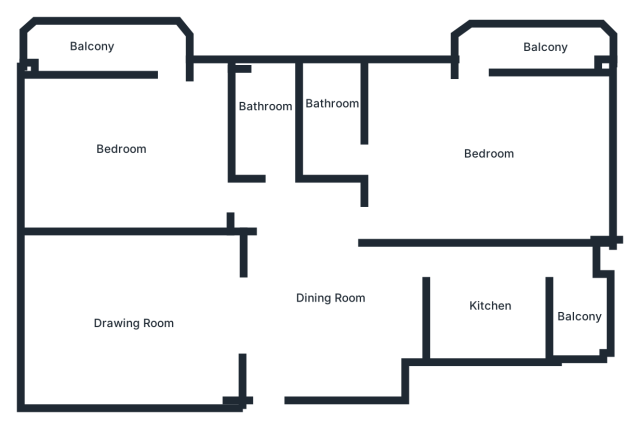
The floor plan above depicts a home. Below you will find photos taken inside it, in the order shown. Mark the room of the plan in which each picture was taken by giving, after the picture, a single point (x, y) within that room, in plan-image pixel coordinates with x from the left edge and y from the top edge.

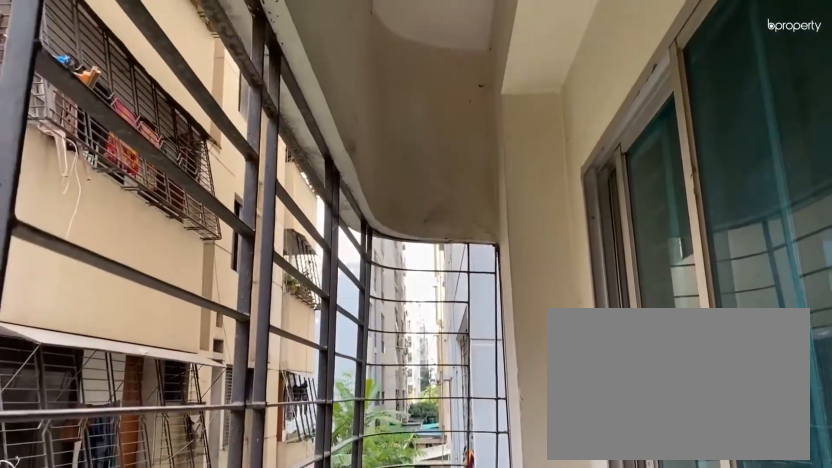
(524, 43)
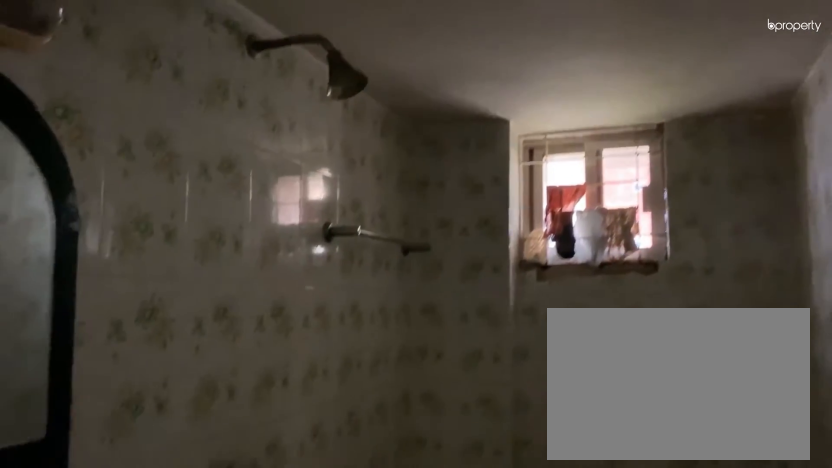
(259, 111)
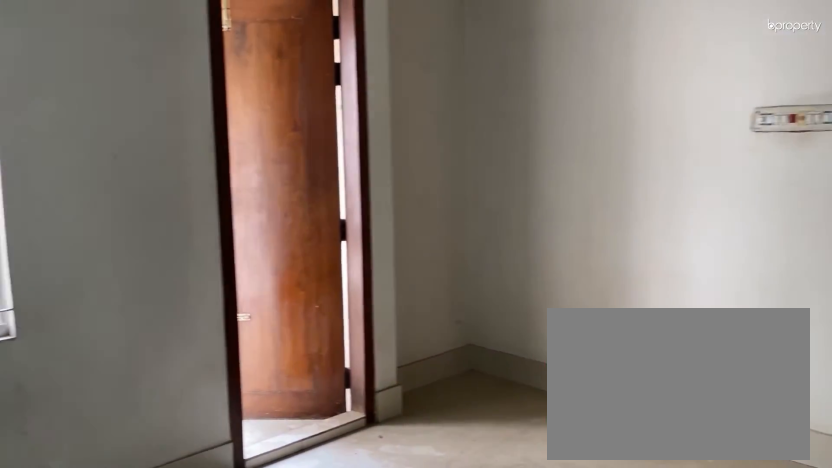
(113, 139)
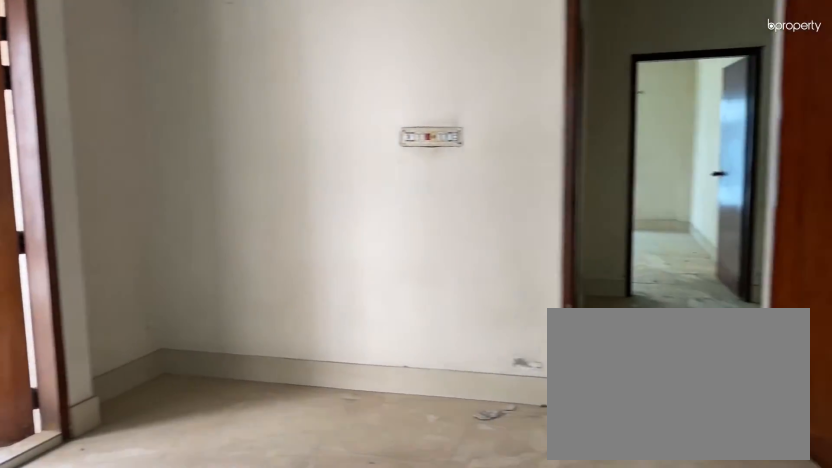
(113, 139)
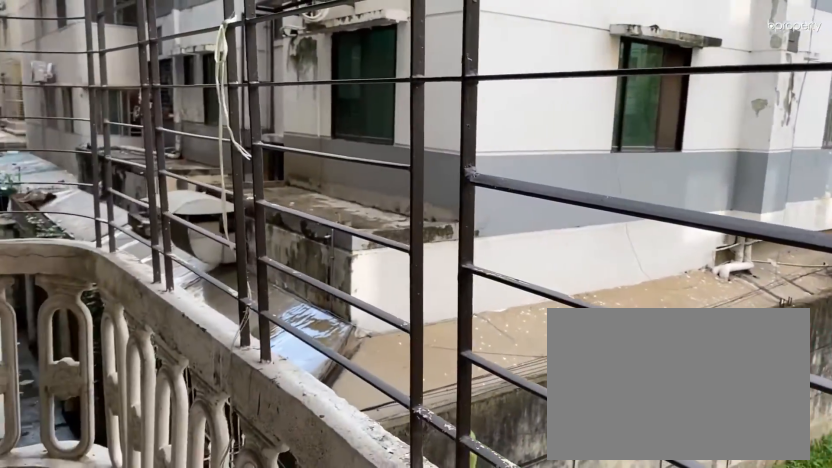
(101, 44)
